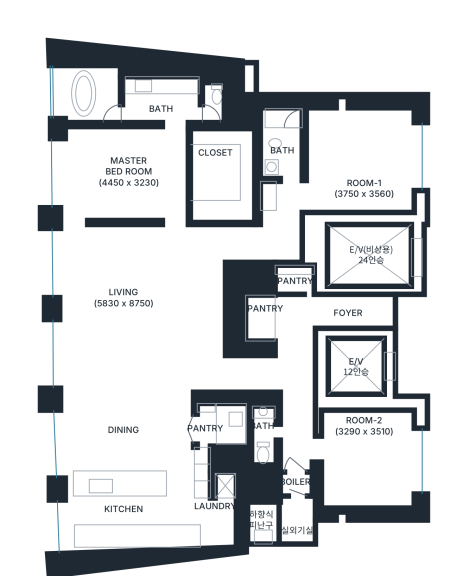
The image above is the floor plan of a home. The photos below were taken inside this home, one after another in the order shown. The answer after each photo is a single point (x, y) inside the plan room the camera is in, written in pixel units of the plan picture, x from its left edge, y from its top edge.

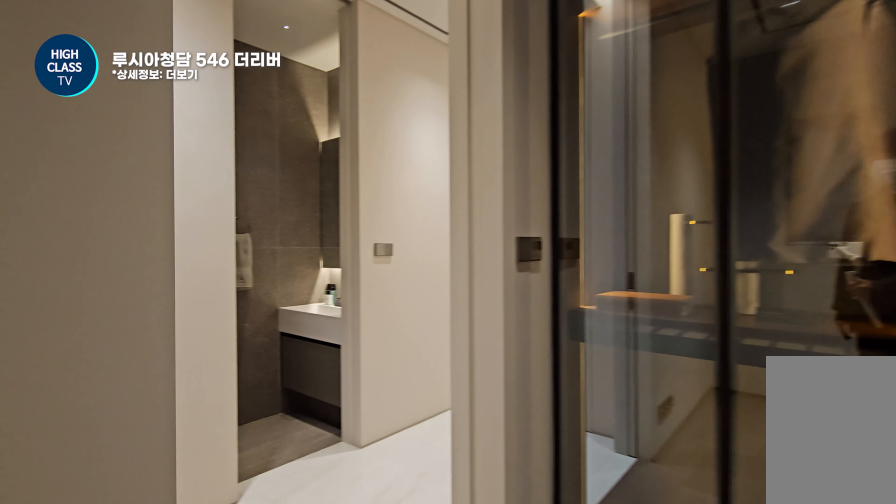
(366, 457)
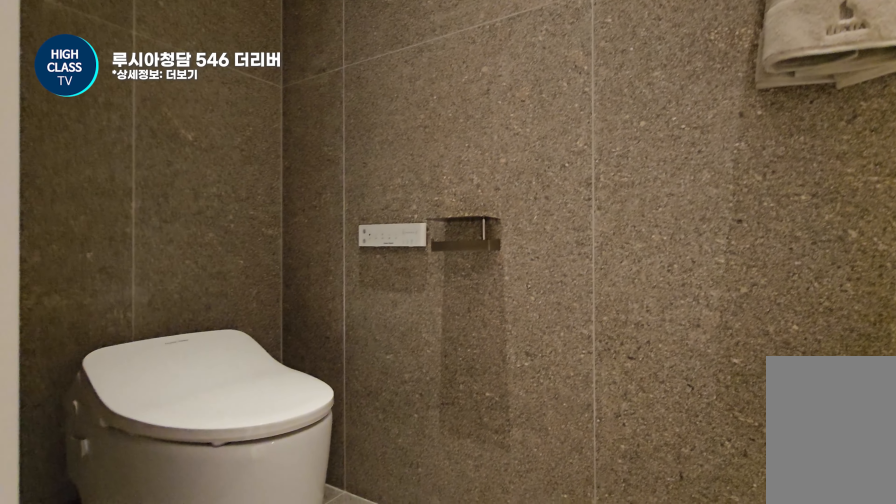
(264, 431)
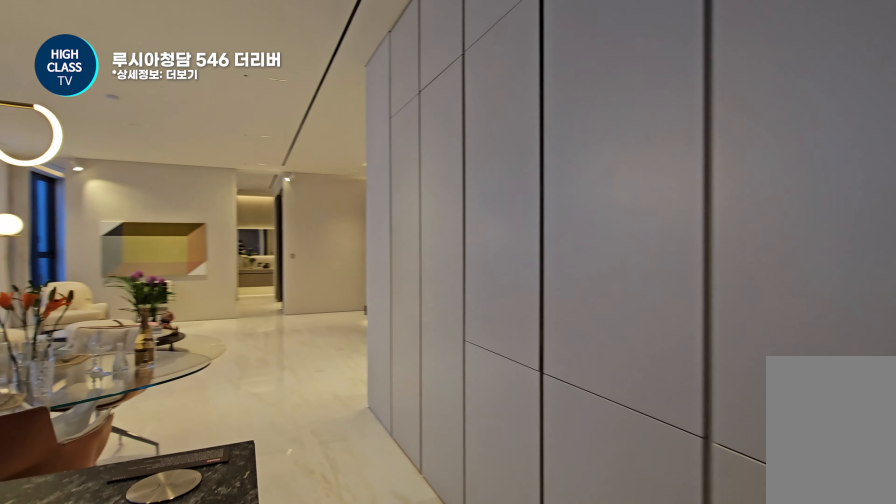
(146, 455)
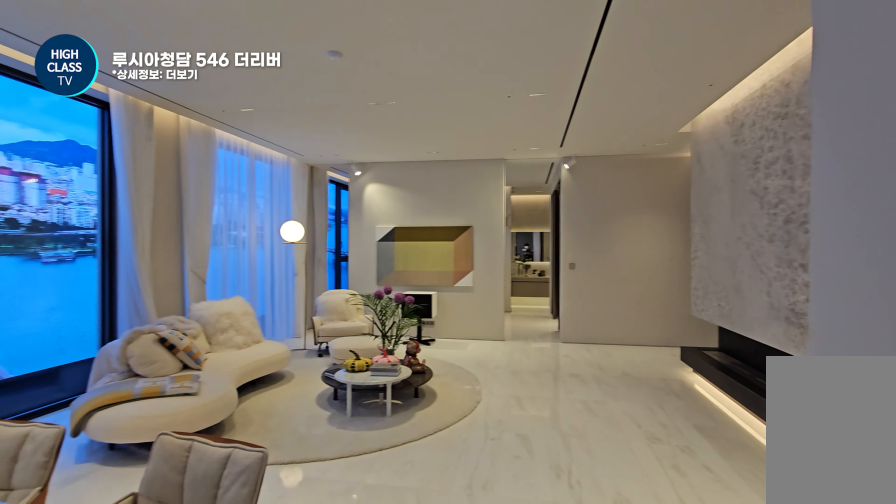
(146, 455)
